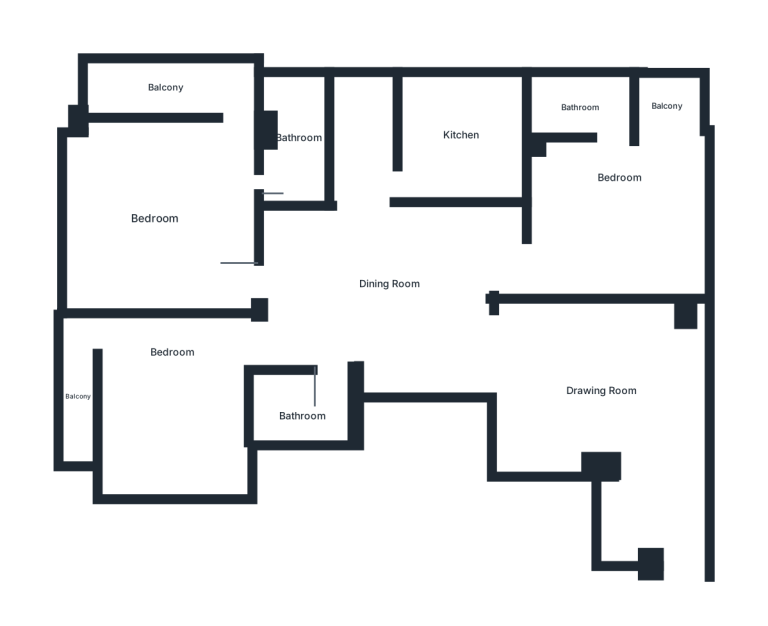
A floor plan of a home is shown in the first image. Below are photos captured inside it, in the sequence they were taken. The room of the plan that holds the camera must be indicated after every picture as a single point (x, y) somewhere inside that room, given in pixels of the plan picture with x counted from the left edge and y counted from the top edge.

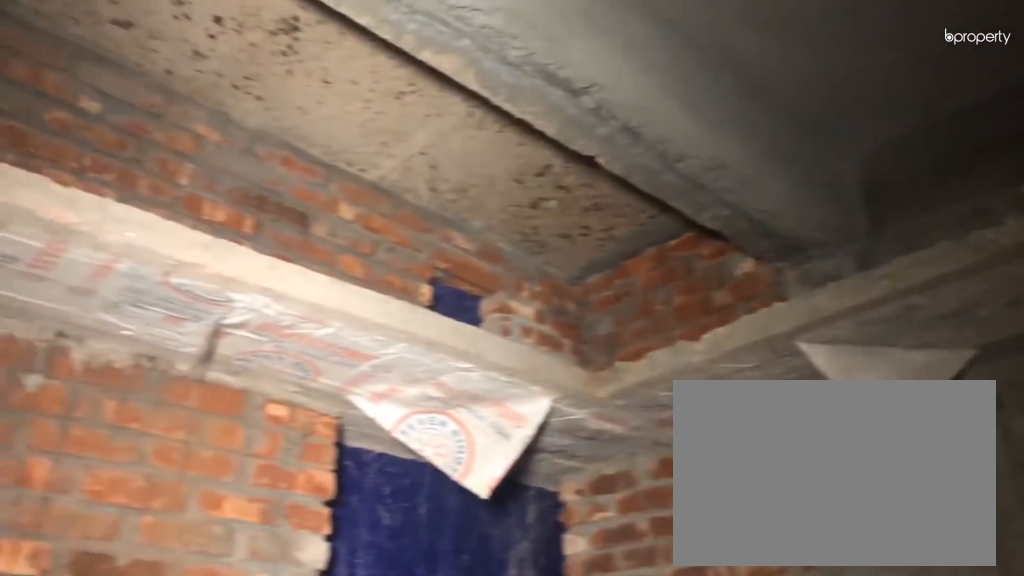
(465, 136)
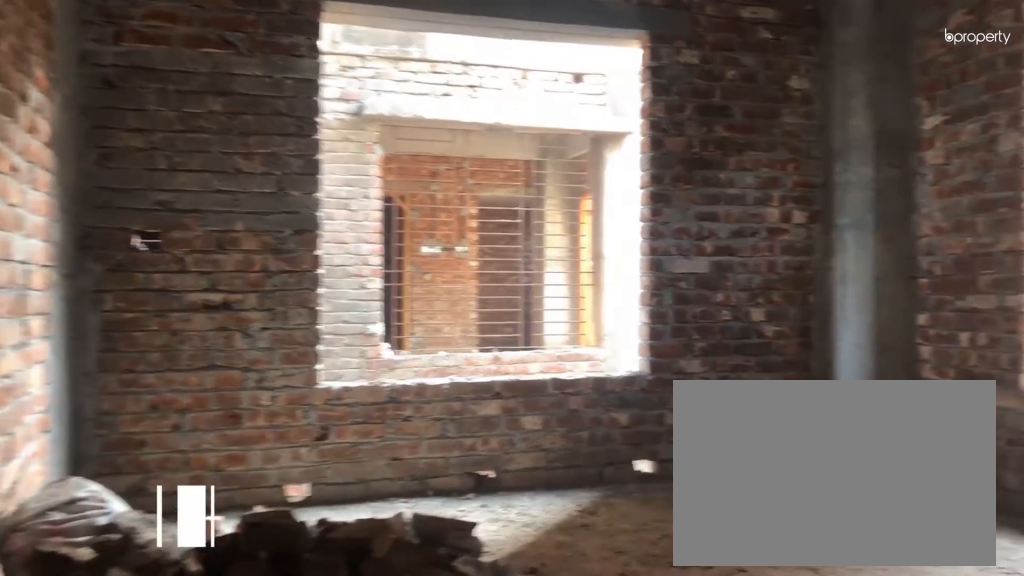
(155, 216)
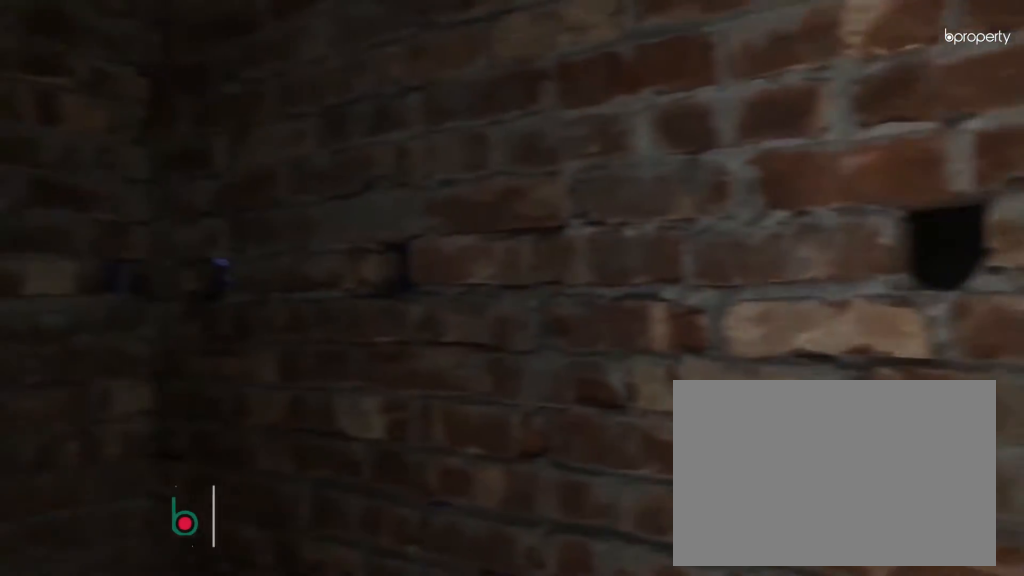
(294, 136)
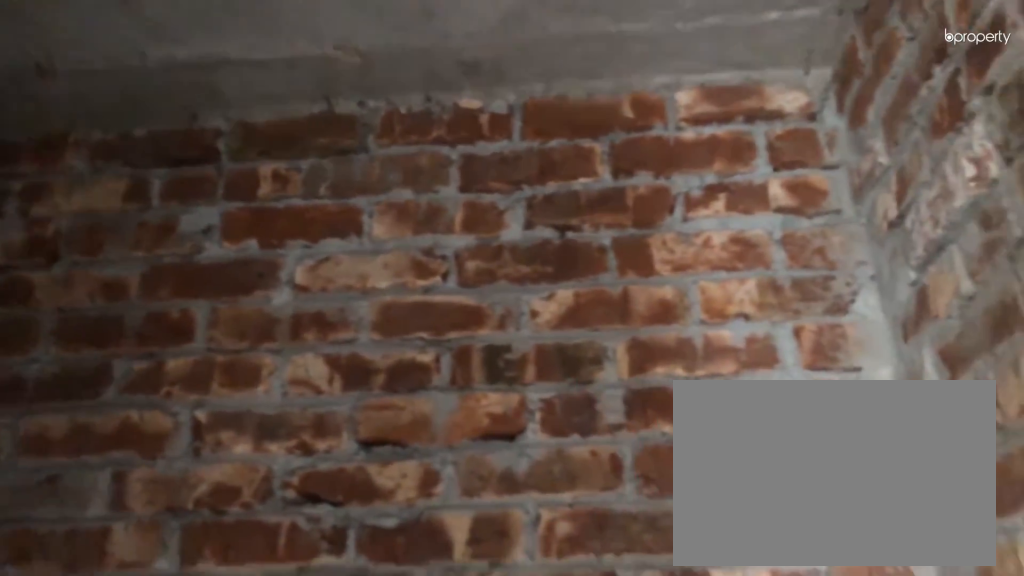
(294, 136)
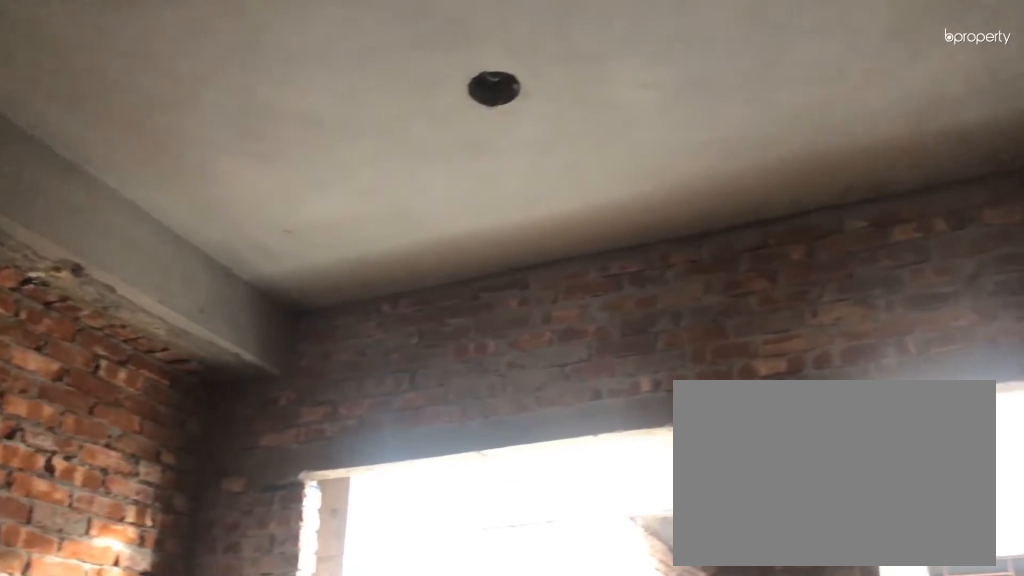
(170, 411)
